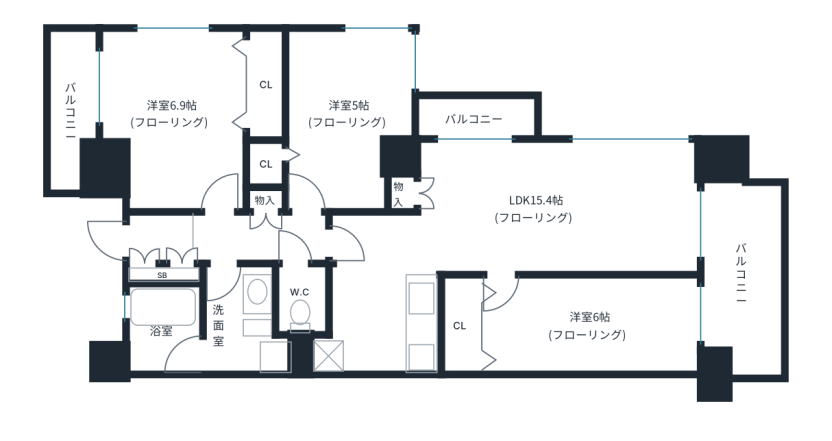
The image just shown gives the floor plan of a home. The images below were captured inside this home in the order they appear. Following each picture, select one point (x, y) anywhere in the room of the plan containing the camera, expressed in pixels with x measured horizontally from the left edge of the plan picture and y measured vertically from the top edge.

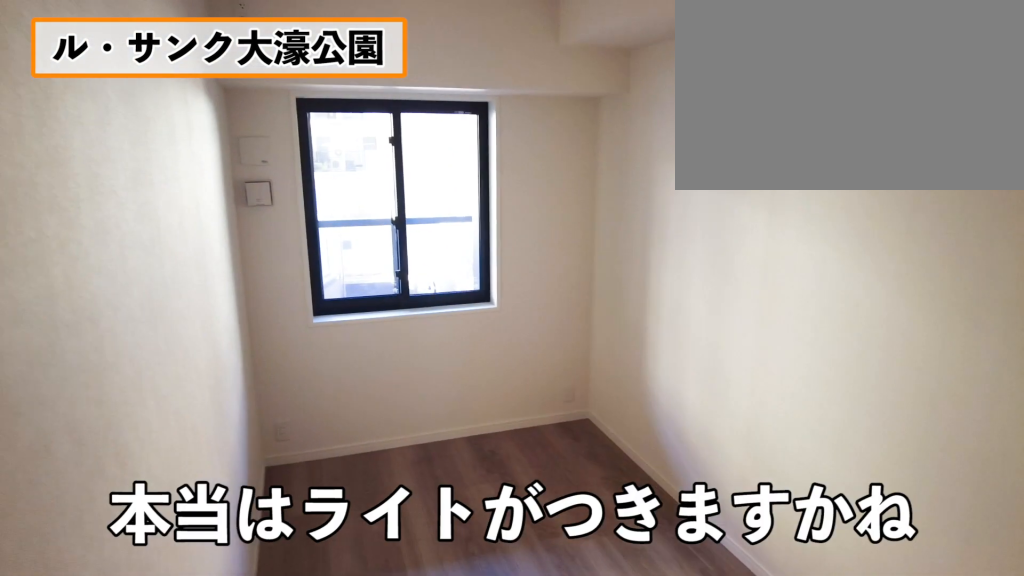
(591, 325)
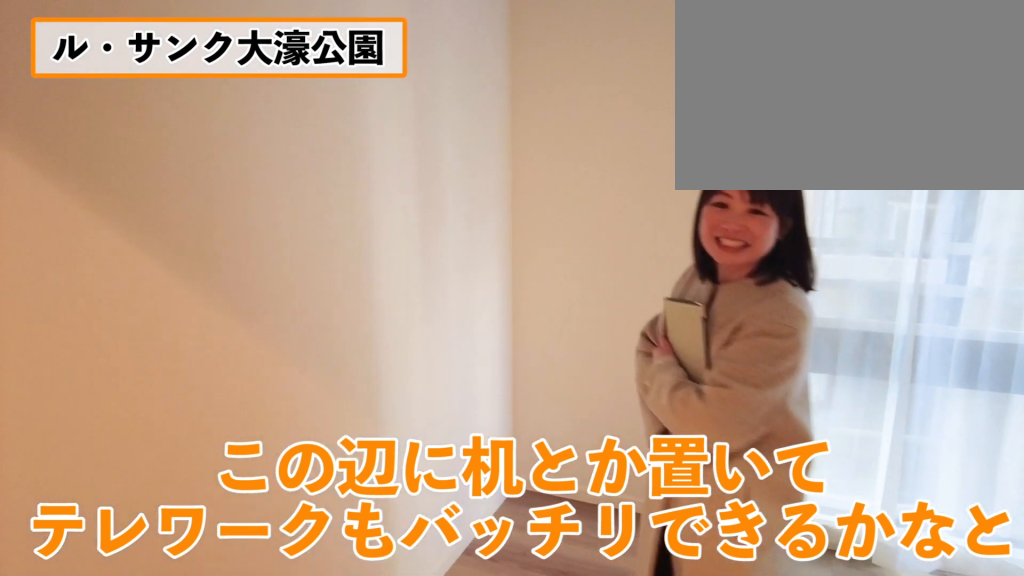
(347, 116)
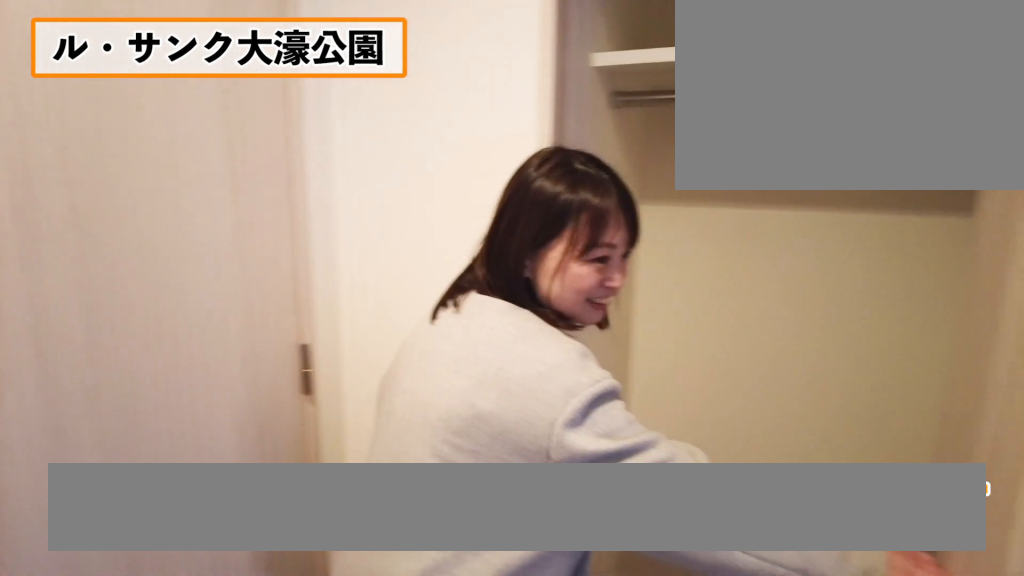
(347, 116)
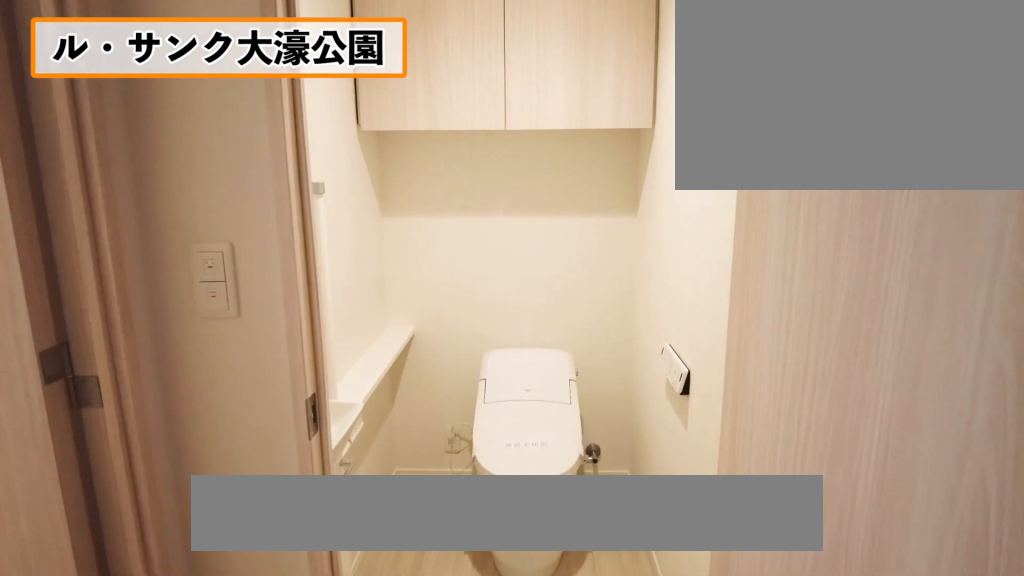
(304, 306)
